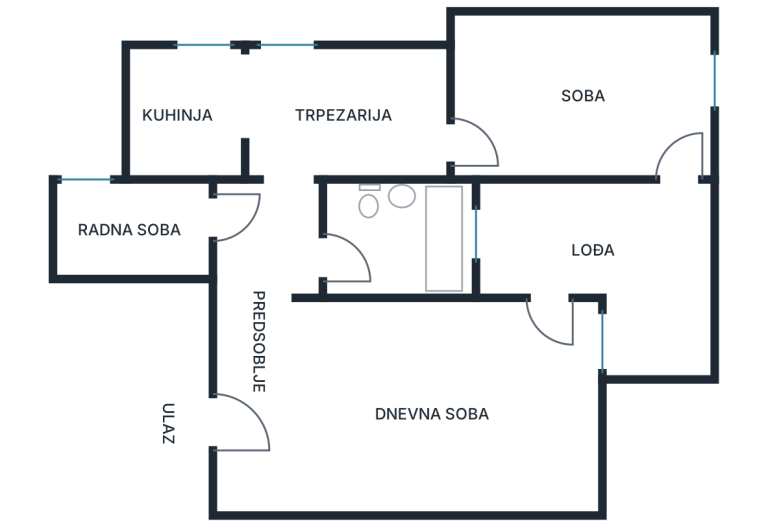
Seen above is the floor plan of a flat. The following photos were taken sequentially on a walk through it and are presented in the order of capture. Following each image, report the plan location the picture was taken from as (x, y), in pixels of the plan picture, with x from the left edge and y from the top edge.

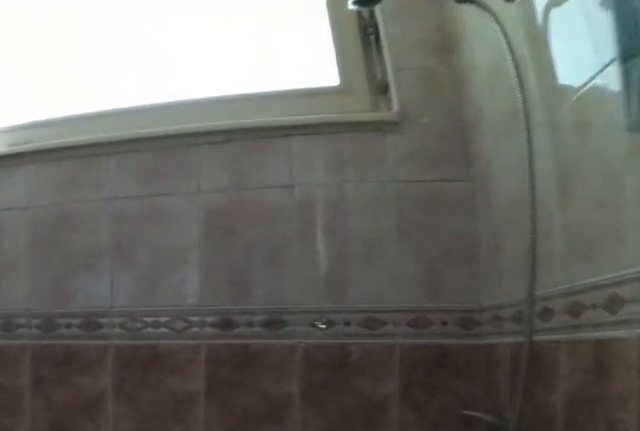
(415, 268)
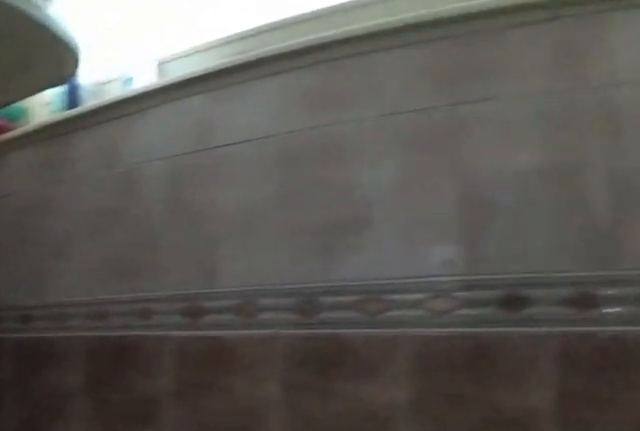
(423, 280)
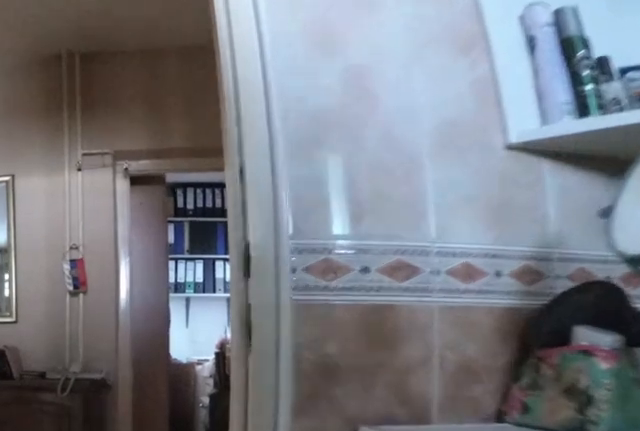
(403, 268)
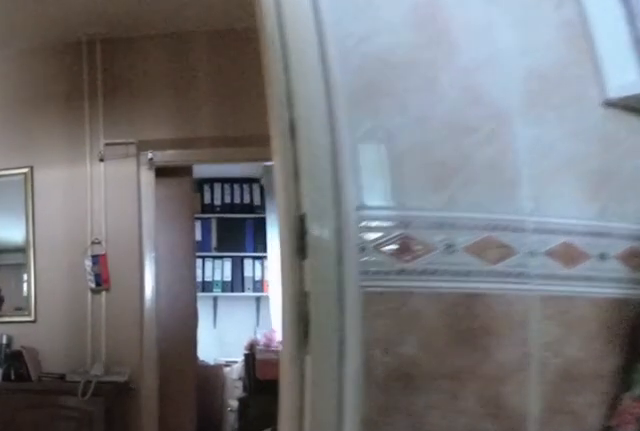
(393, 267)
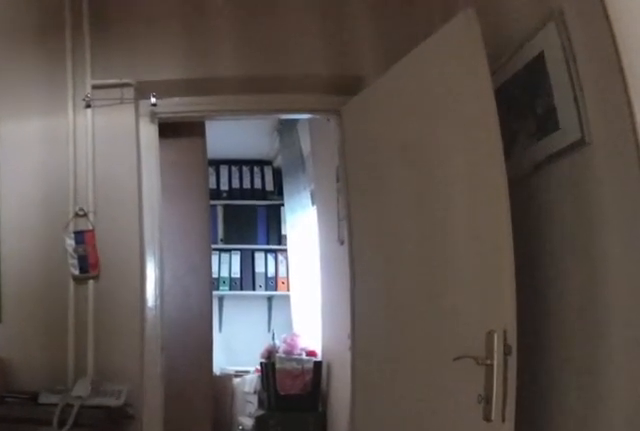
(343, 267)
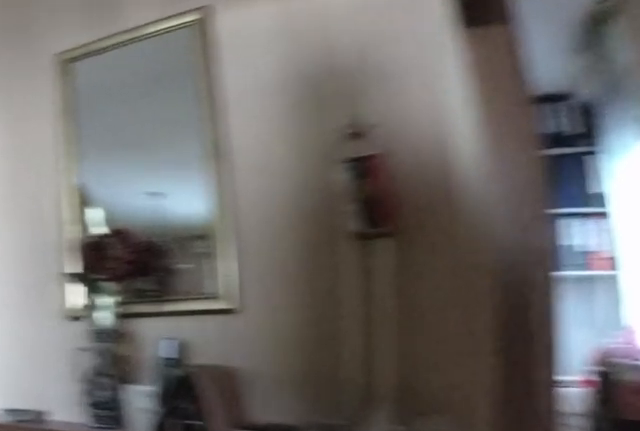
(295, 275)
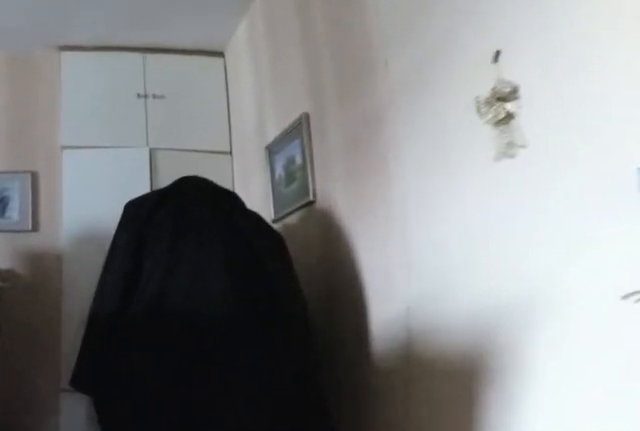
(263, 352)
